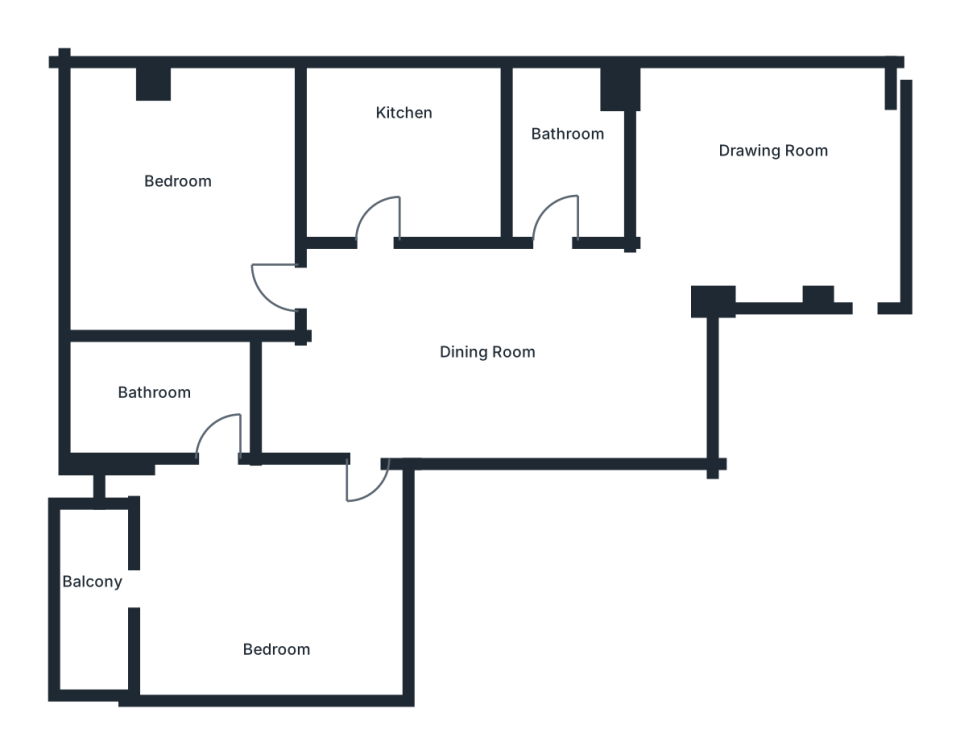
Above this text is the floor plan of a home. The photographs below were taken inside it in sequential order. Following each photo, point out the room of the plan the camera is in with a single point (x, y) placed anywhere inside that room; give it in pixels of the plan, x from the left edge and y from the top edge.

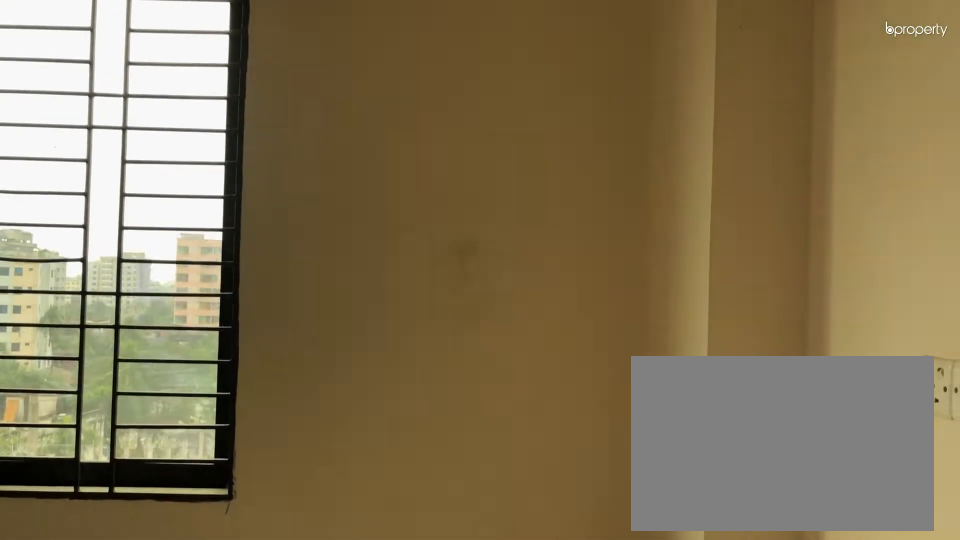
(766, 188)
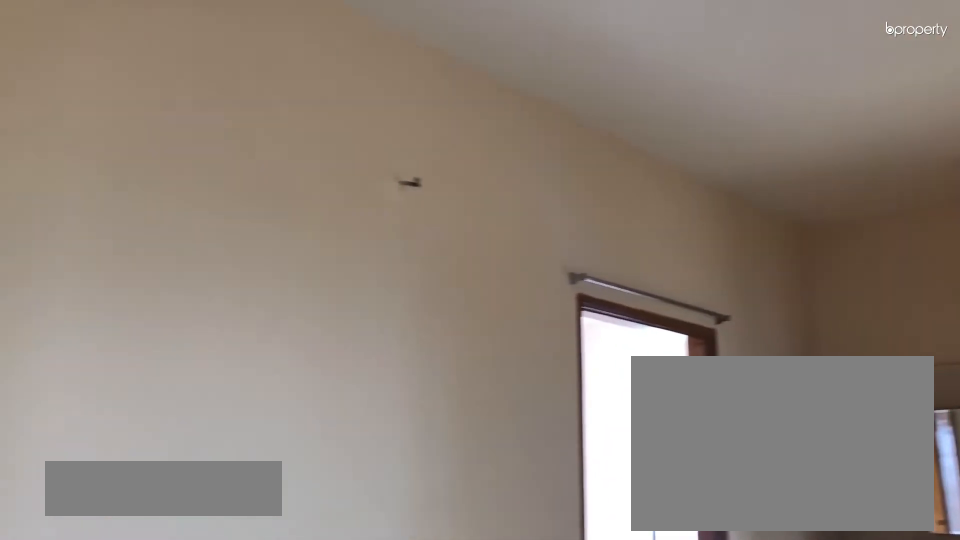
(490, 337)
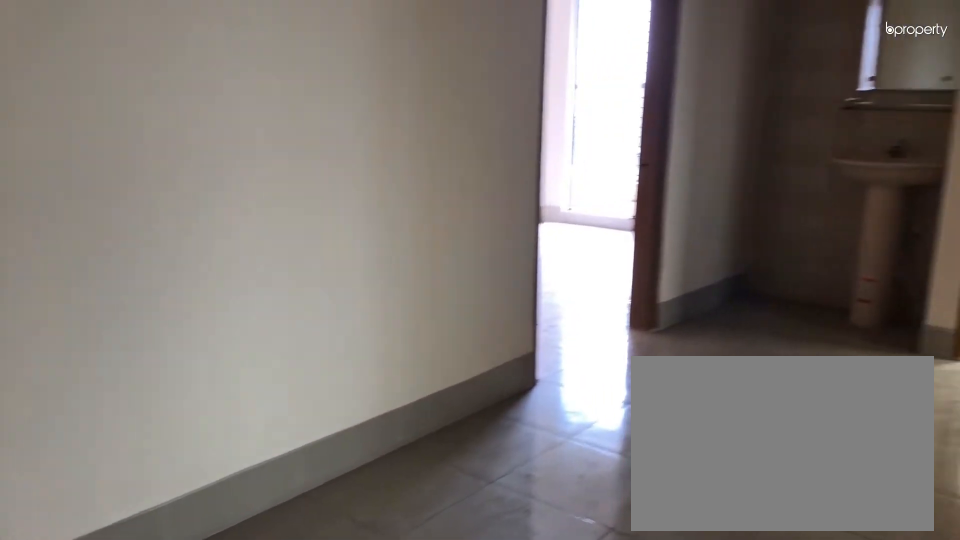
(490, 337)
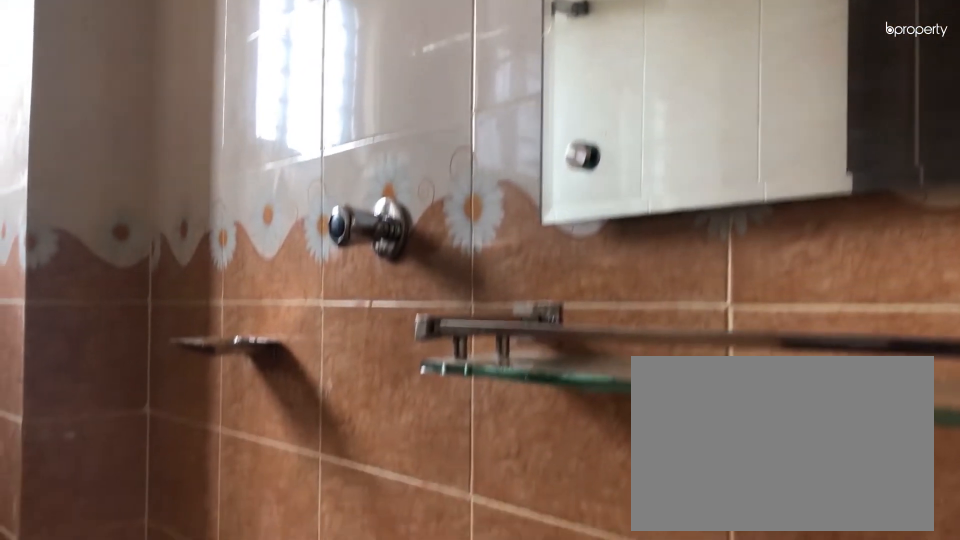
(577, 134)
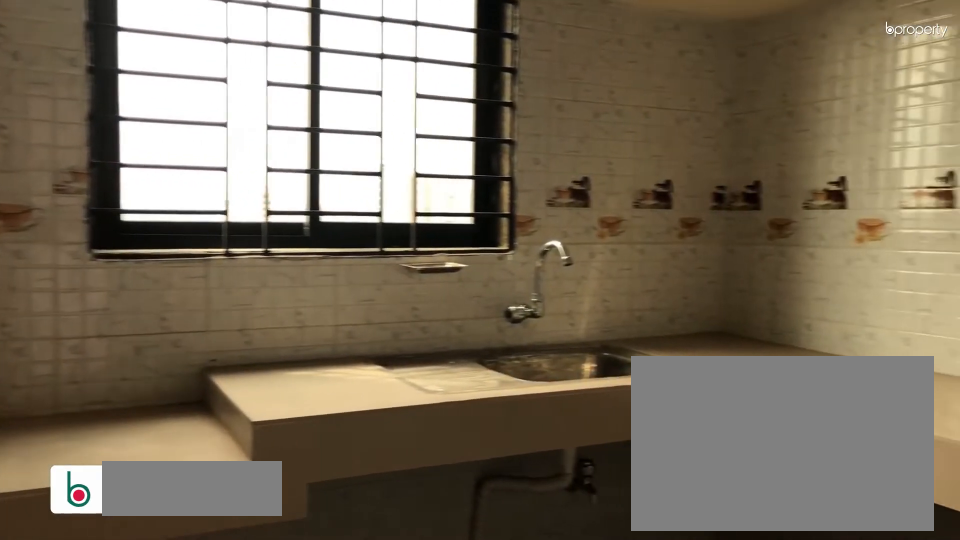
(408, 149)
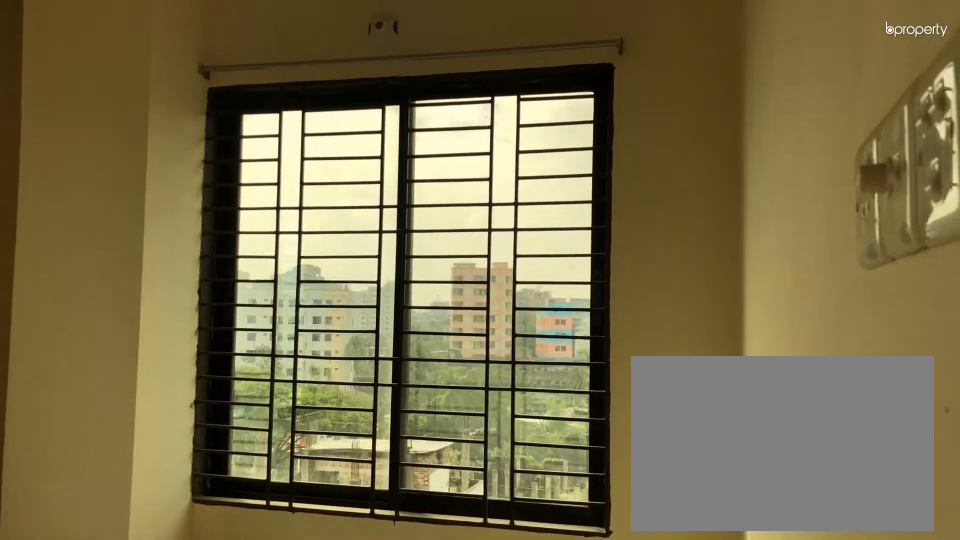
(186, 202)
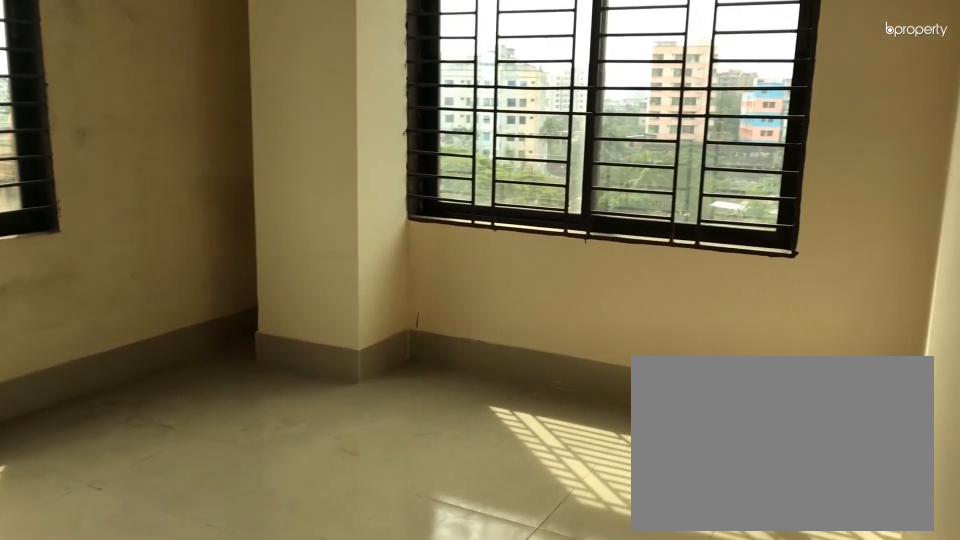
(186, 202)
